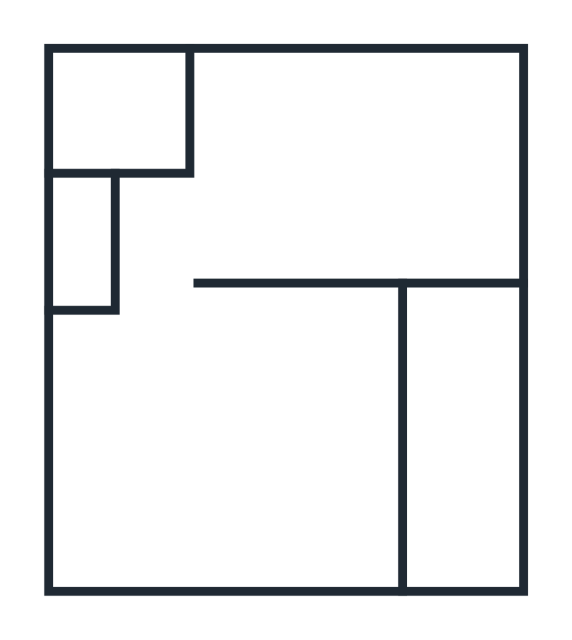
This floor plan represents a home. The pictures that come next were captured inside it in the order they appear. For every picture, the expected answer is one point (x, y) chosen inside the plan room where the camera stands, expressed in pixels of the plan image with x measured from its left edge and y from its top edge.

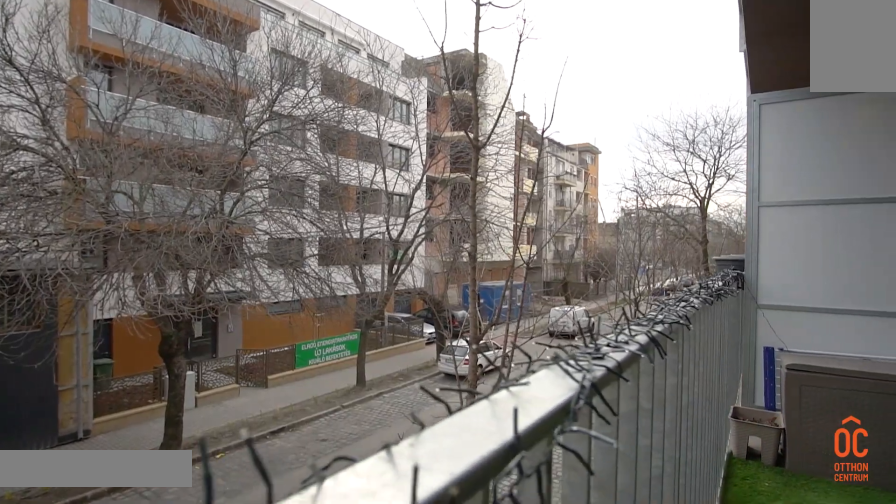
(466, 431)
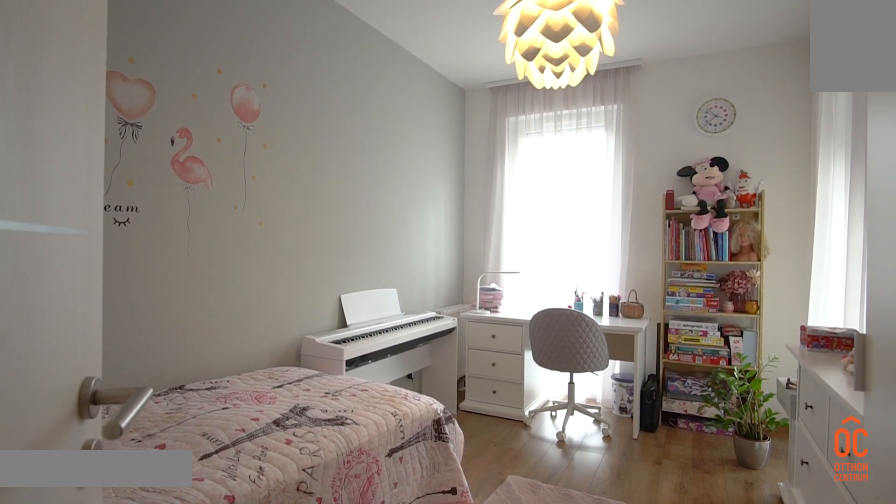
(367, 168)
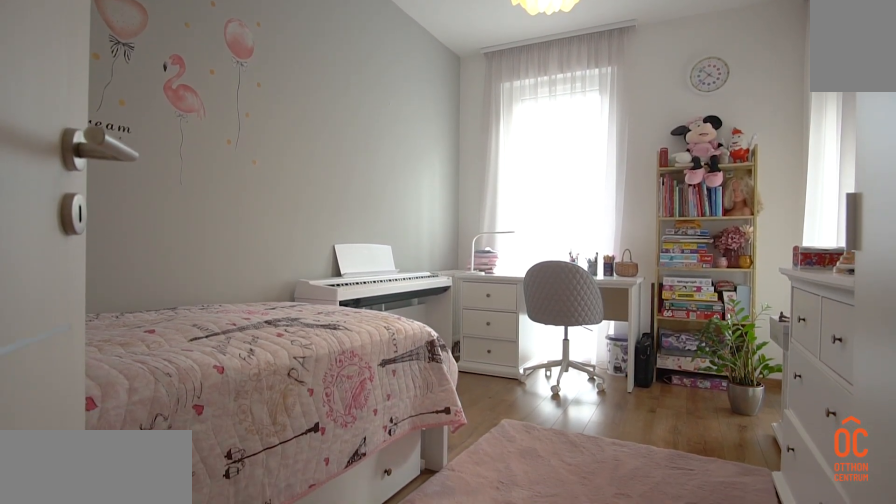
(366, 168)
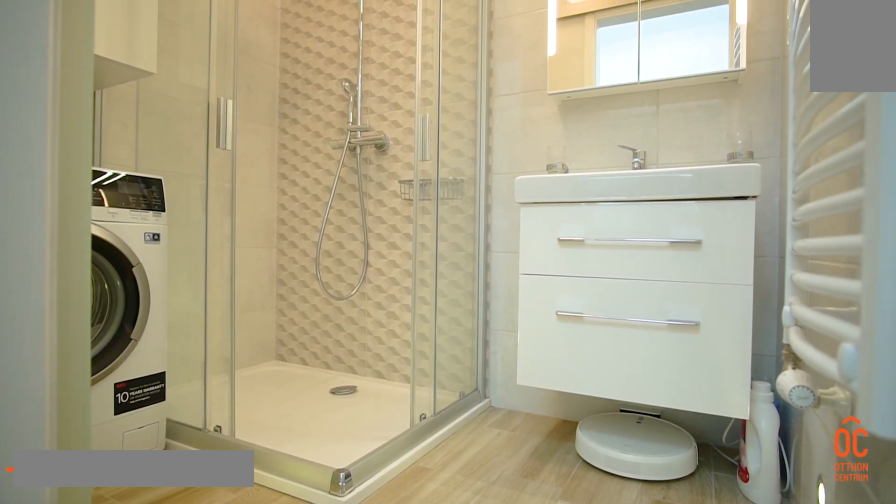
(111, 116)
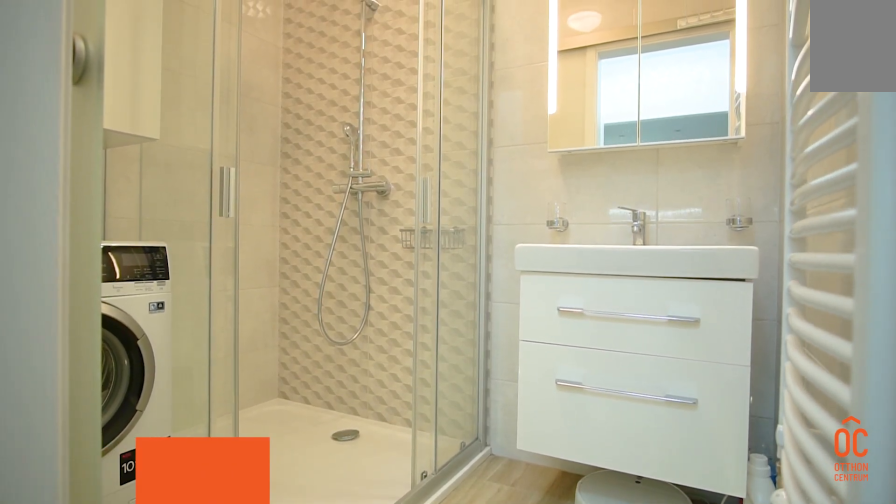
(111, 116)
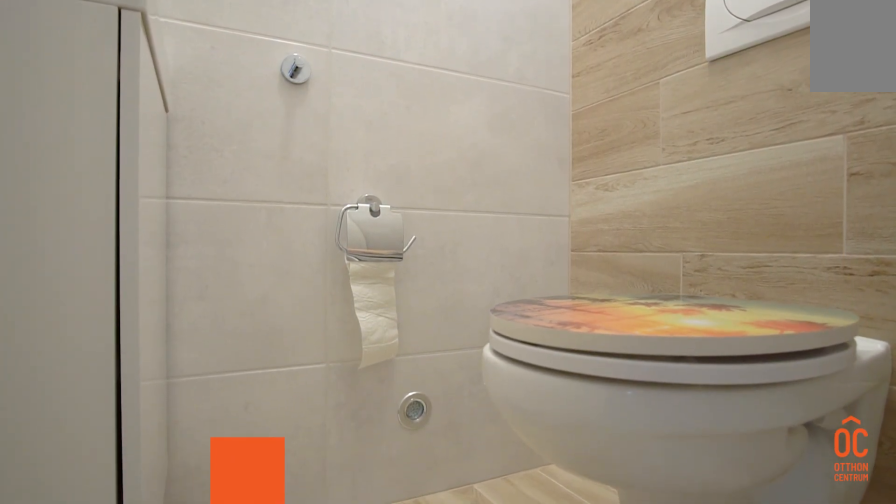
(95, 247)
